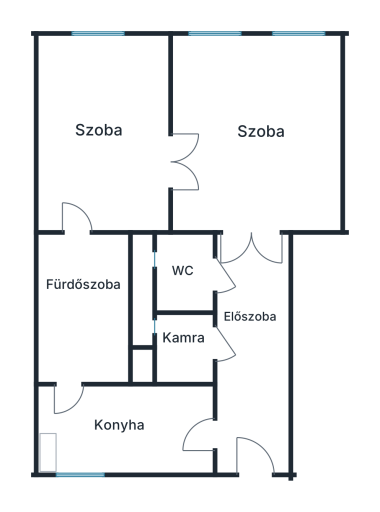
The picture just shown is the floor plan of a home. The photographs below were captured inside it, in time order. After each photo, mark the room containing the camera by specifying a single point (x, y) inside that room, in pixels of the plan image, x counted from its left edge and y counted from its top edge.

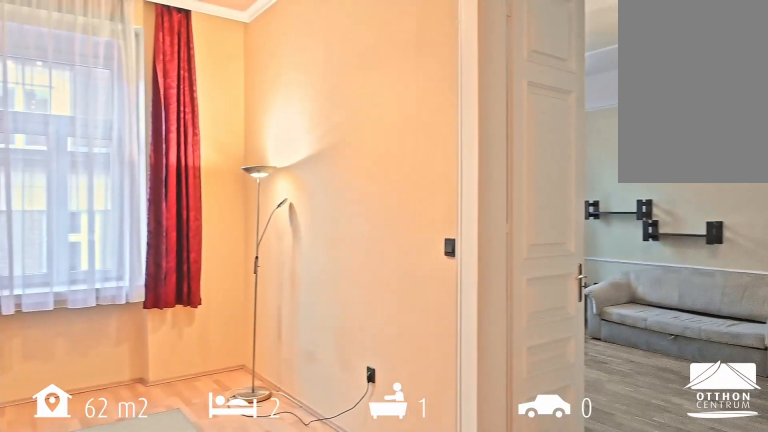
(104, 135)
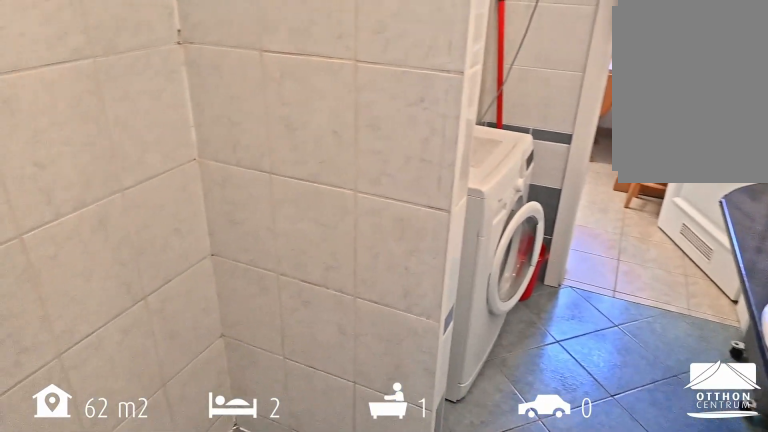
(84, 312)
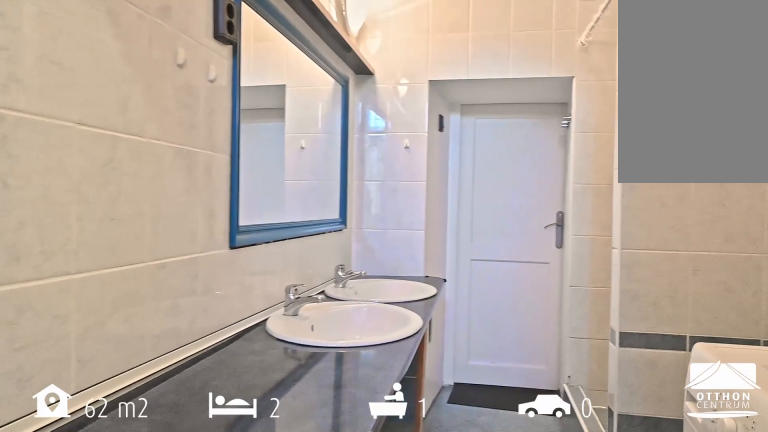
(84, 312)
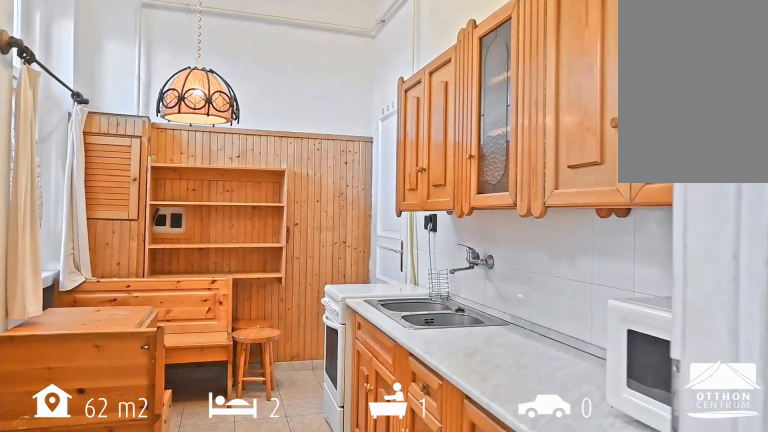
(126, 430)
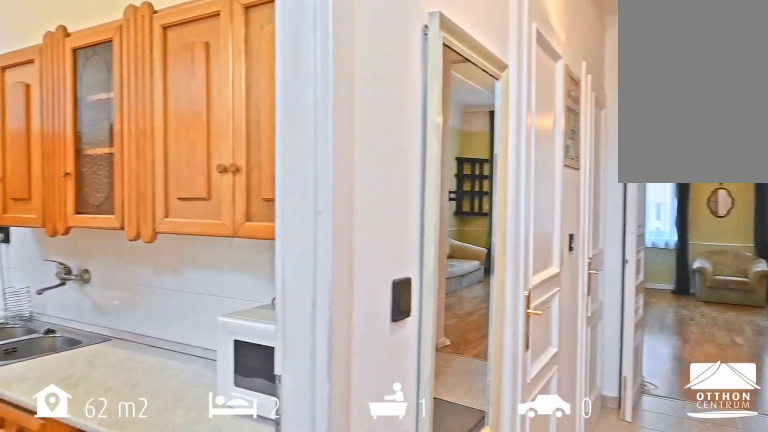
(251, 355)
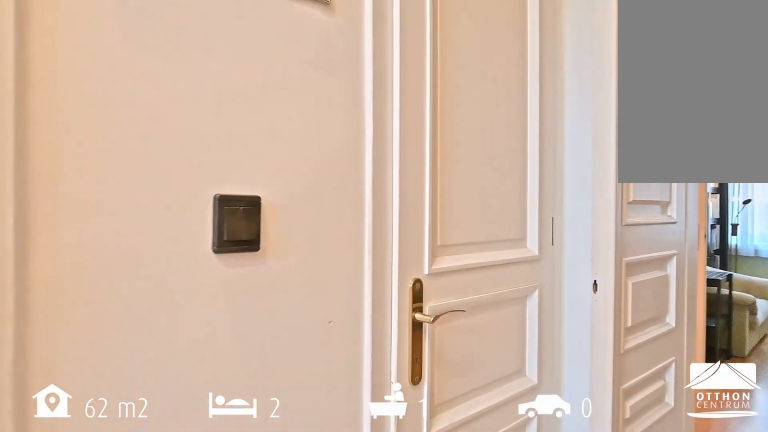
(251, 354)
